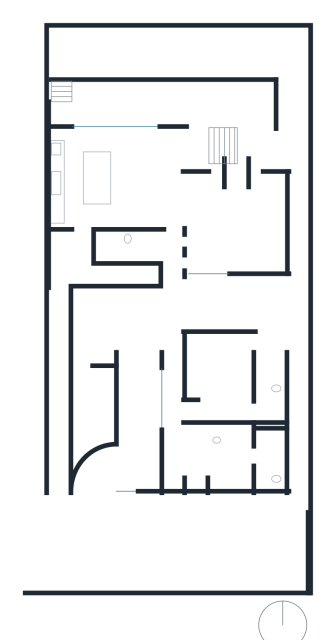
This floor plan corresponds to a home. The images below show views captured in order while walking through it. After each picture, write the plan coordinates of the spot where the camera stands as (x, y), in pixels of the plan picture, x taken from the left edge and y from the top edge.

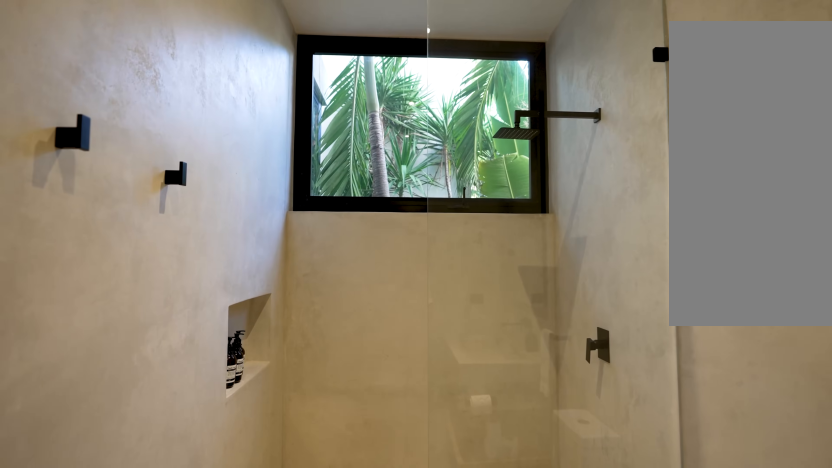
(256, 410)
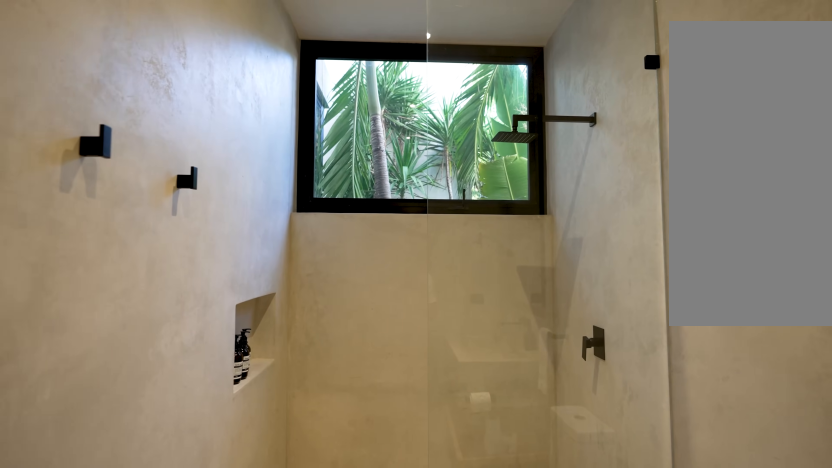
(258, 409)
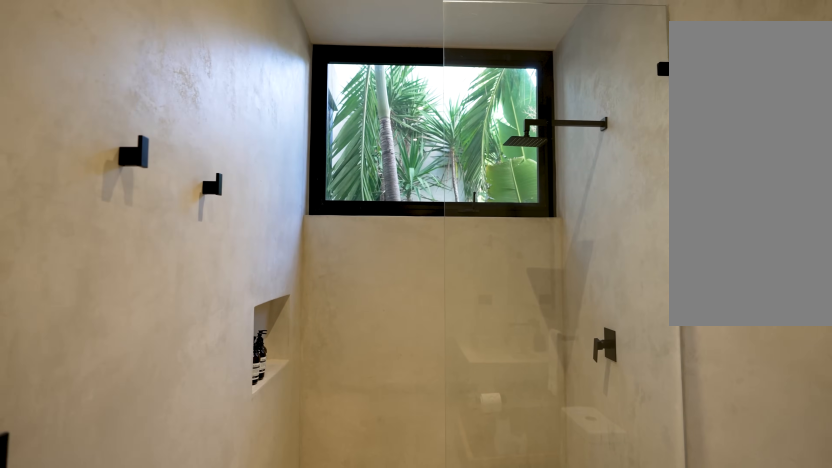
(261, 408)
